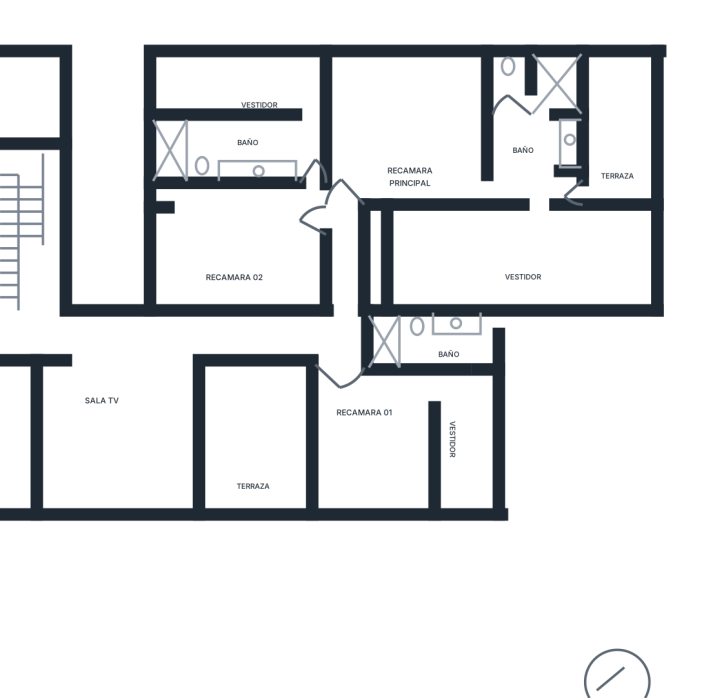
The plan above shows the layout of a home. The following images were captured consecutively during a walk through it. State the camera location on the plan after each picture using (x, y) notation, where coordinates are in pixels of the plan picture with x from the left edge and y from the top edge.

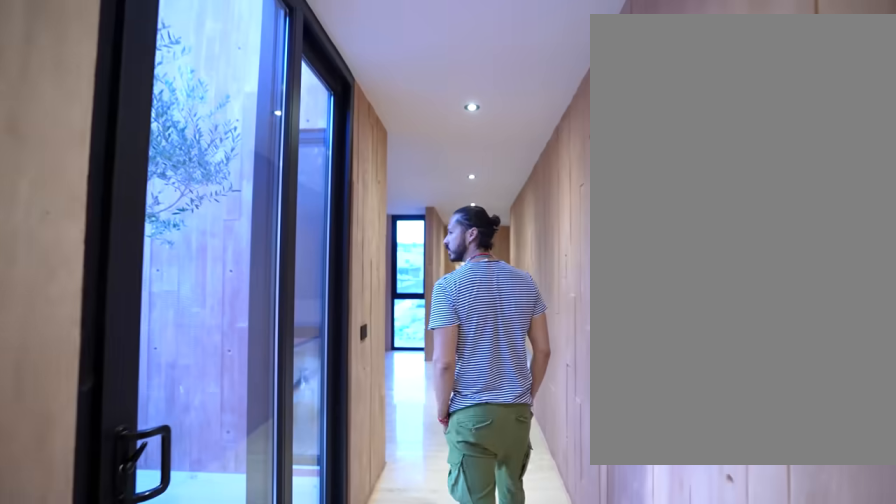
(342, 309)
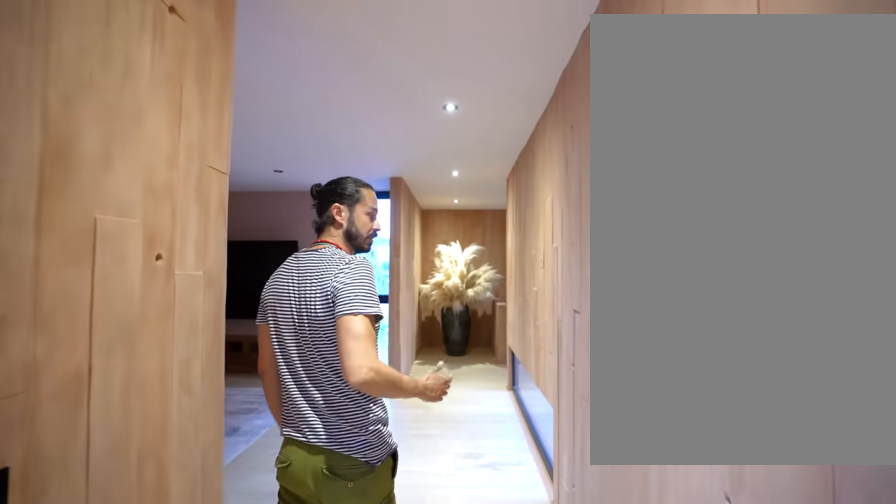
(288, 335)
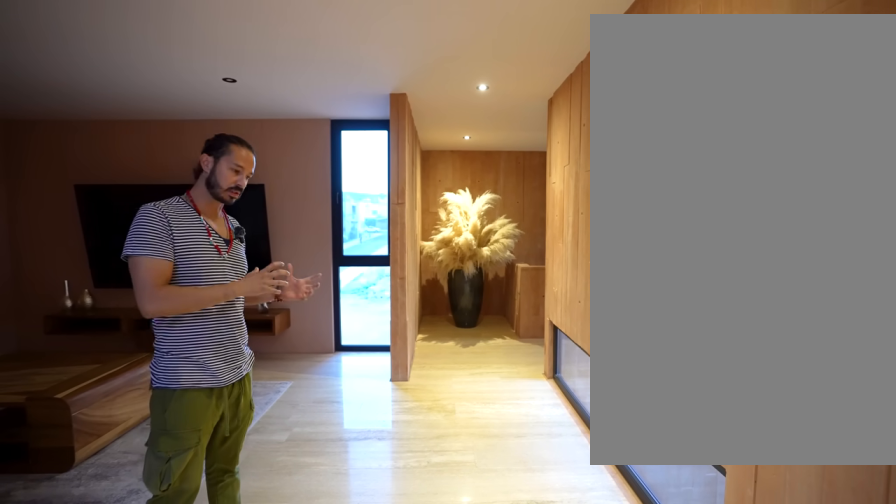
(195, 341)
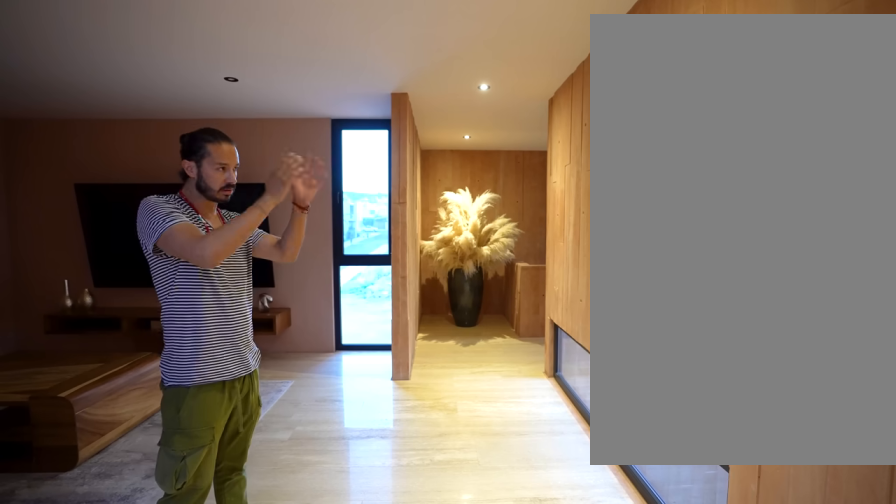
(194, 341)
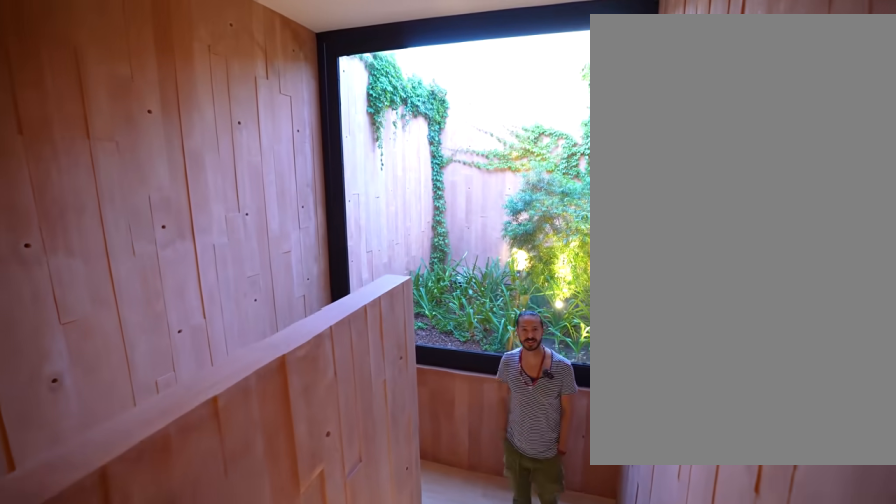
(42, 310)
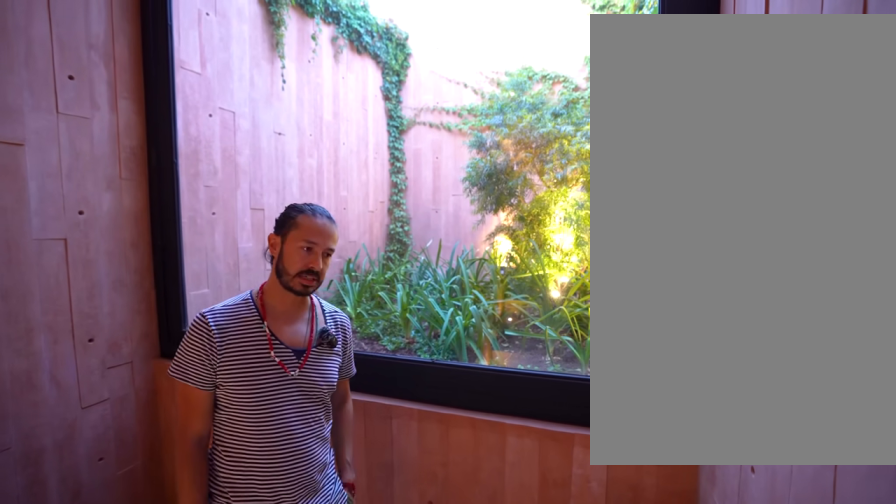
(40, 205)
